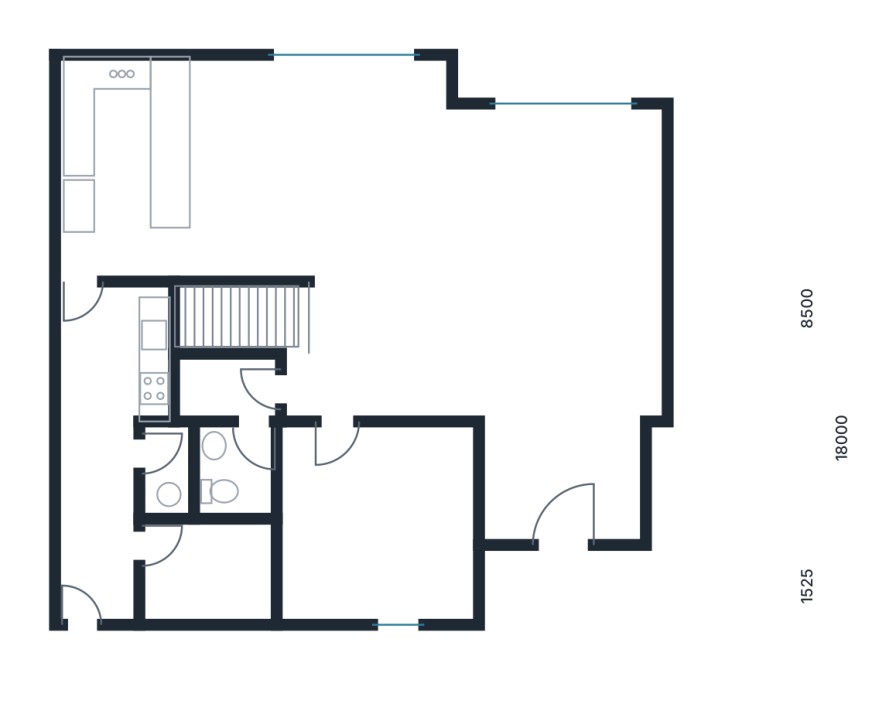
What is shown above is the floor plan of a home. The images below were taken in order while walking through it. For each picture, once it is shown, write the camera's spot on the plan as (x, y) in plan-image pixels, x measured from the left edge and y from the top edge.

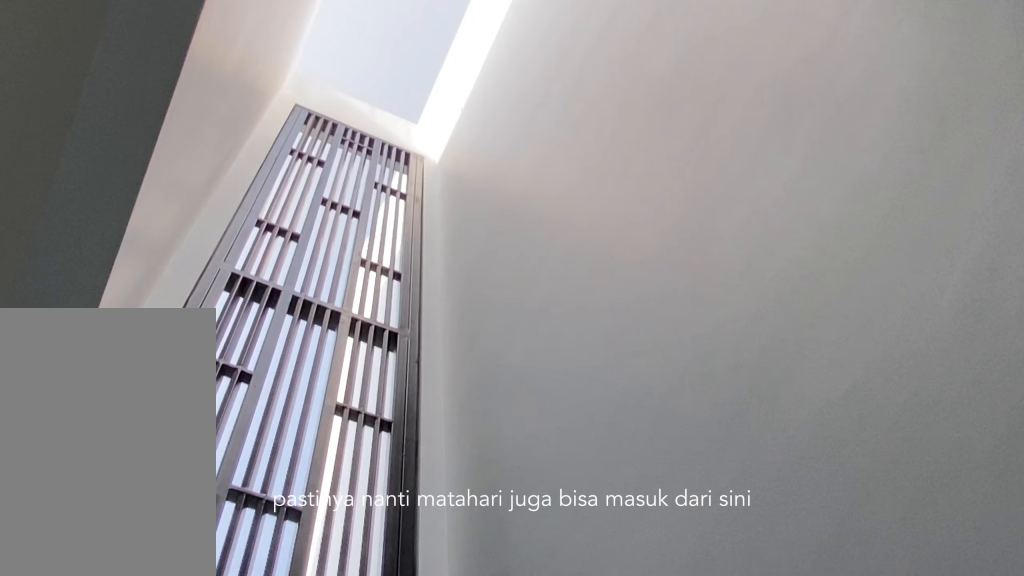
(99, 563)
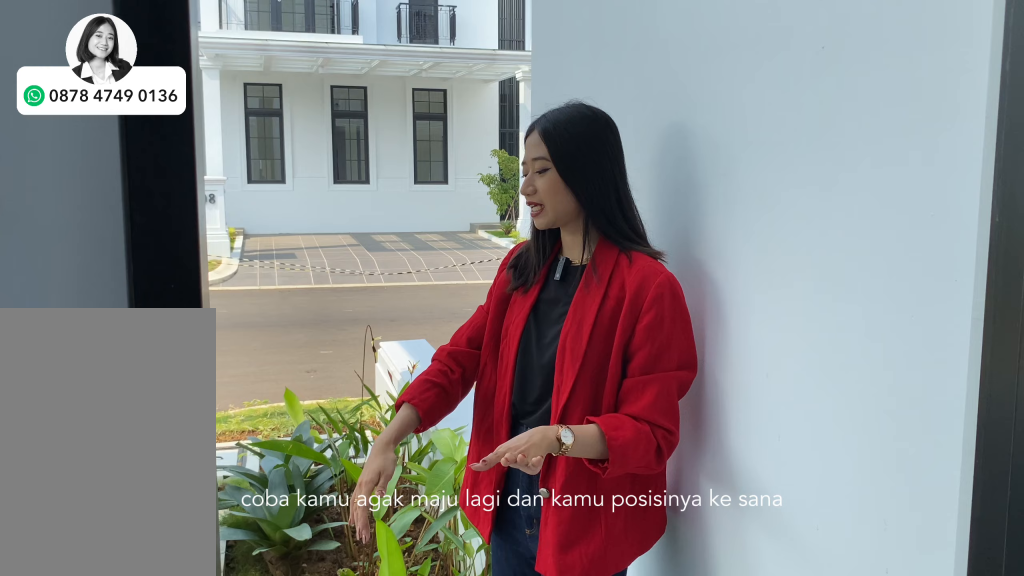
(99, 563)
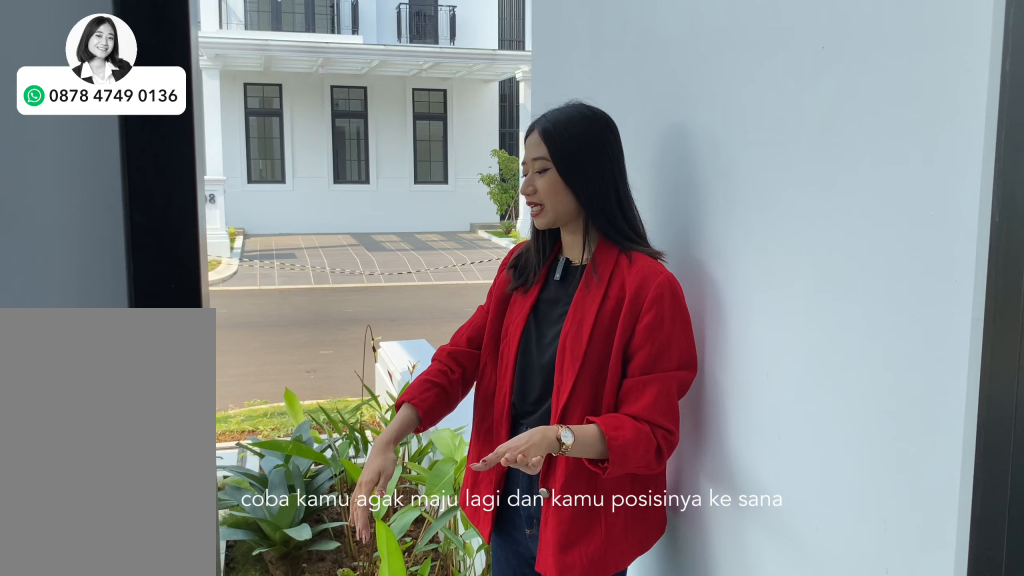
(99, 563)
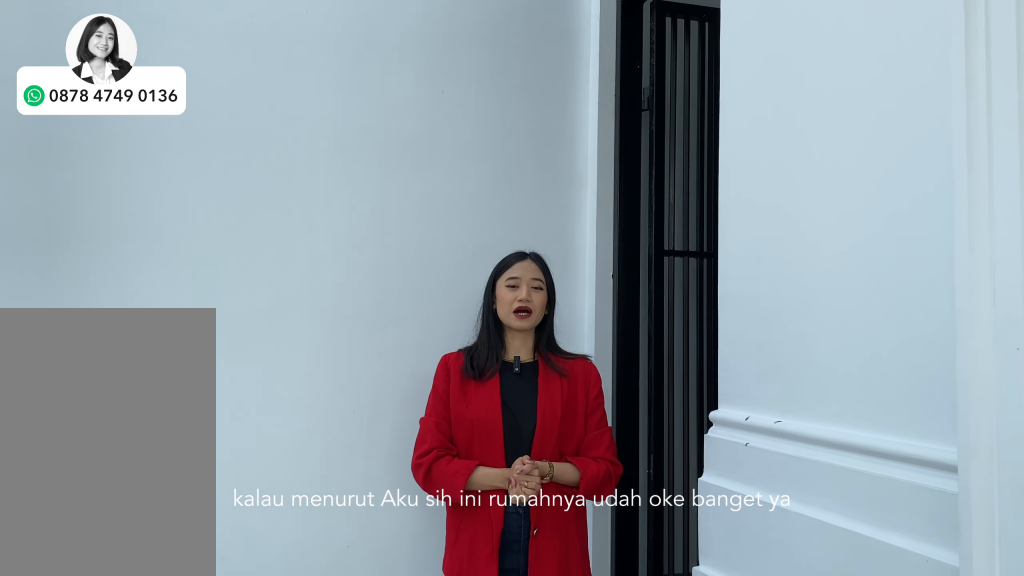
(105, 661)
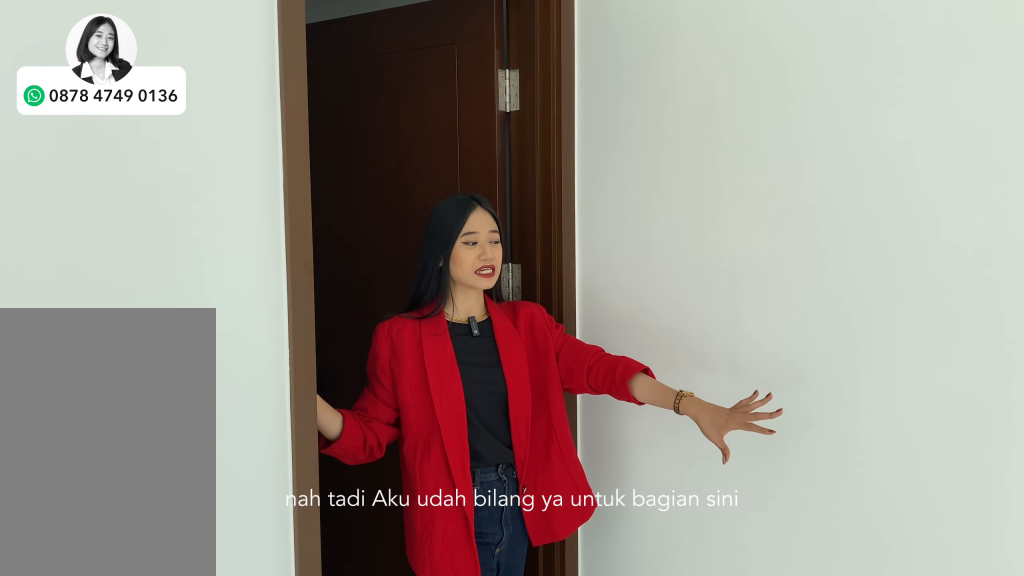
(171, 209)
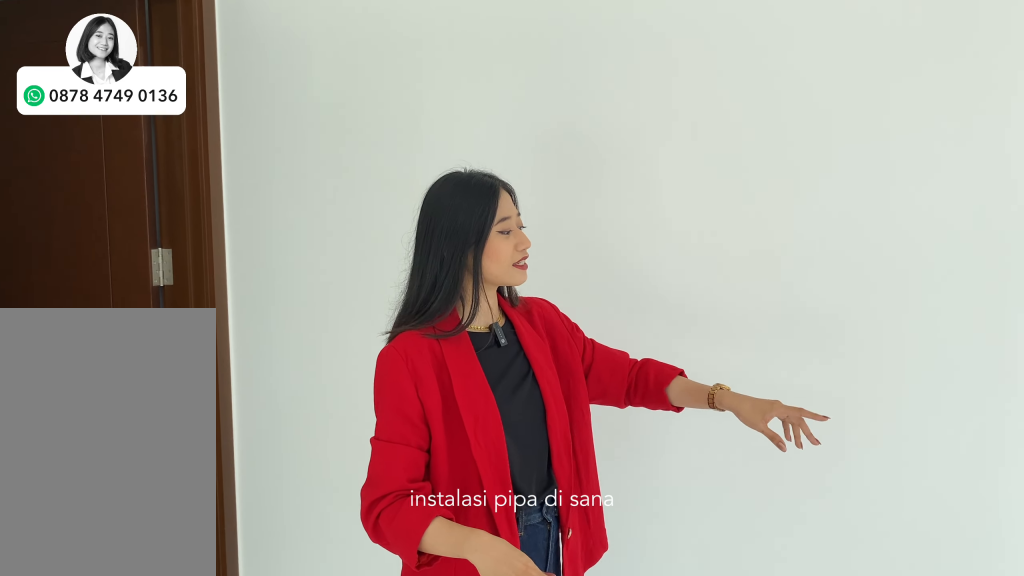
(173, 209)
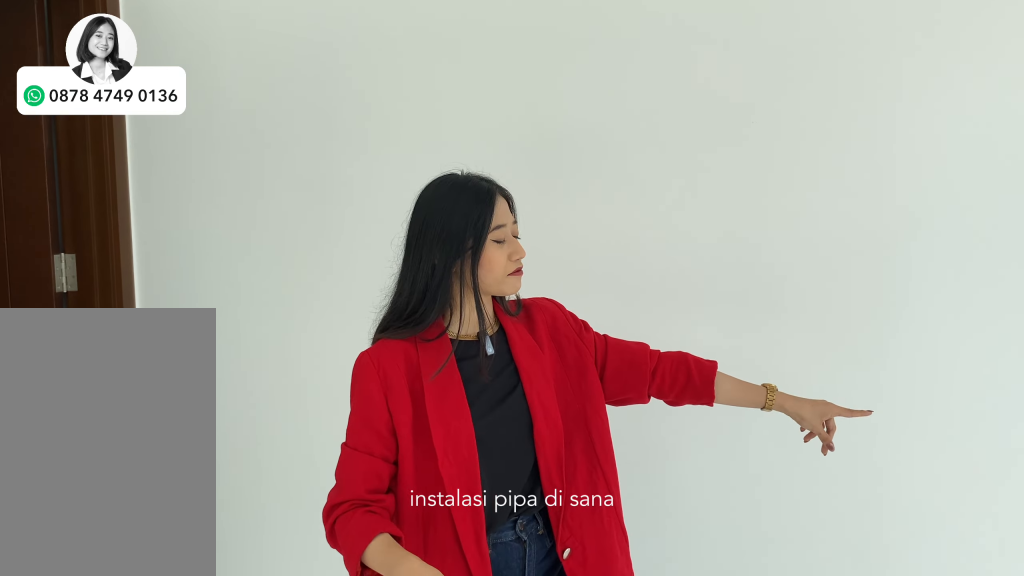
(171, 209)
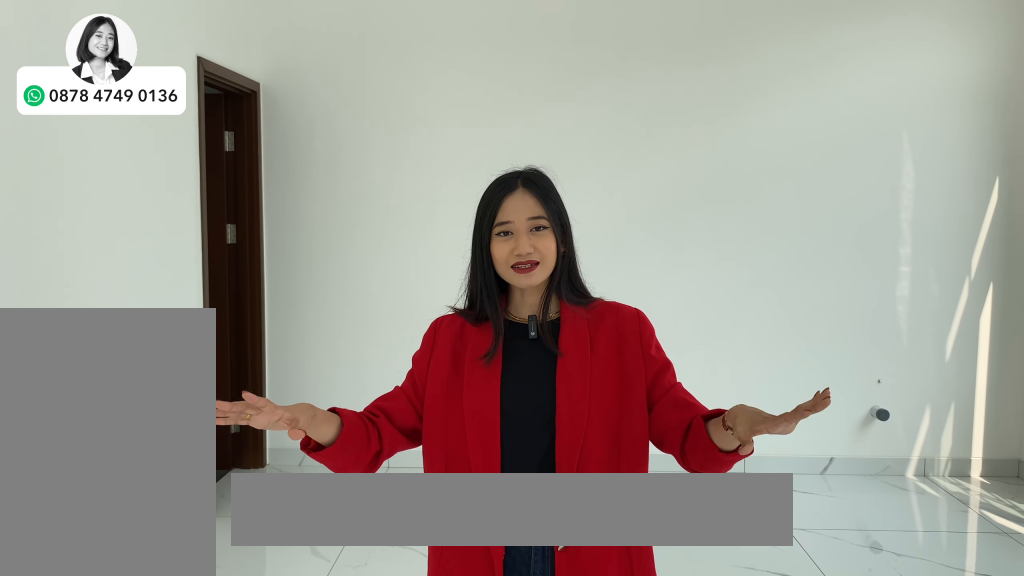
(173, 209)
